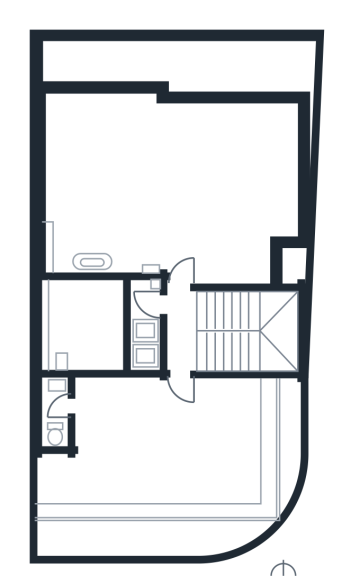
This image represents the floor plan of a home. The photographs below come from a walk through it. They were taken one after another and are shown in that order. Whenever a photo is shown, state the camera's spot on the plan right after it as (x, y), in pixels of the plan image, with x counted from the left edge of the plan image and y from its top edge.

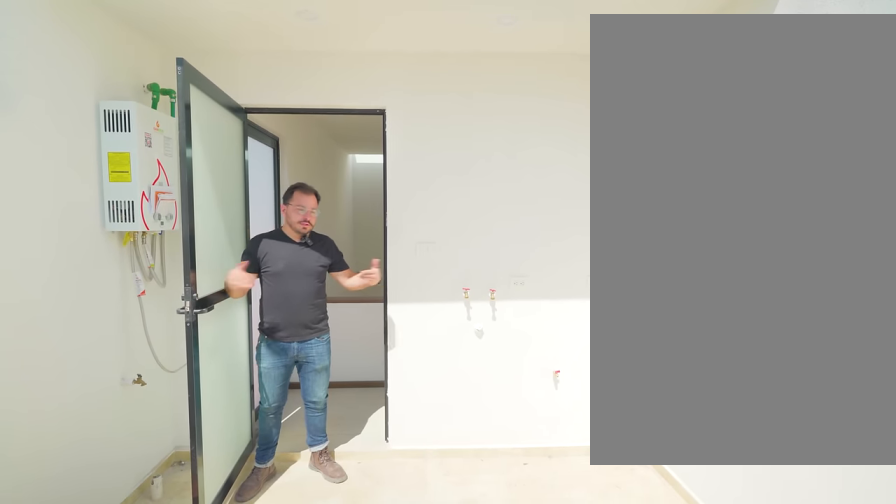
(65, 308)
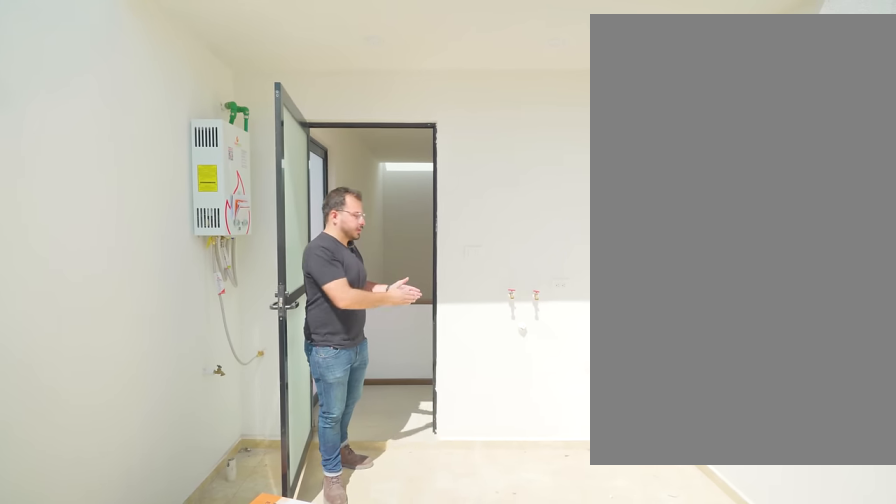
(65, 309)
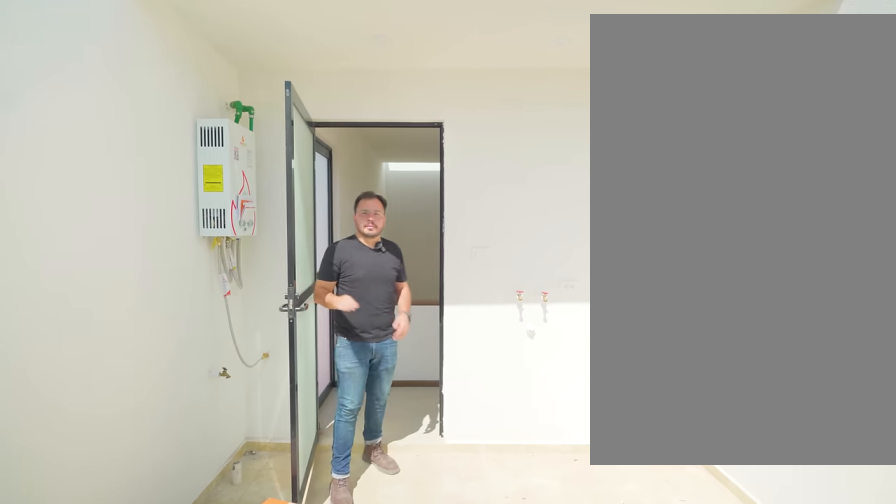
(65, 309)
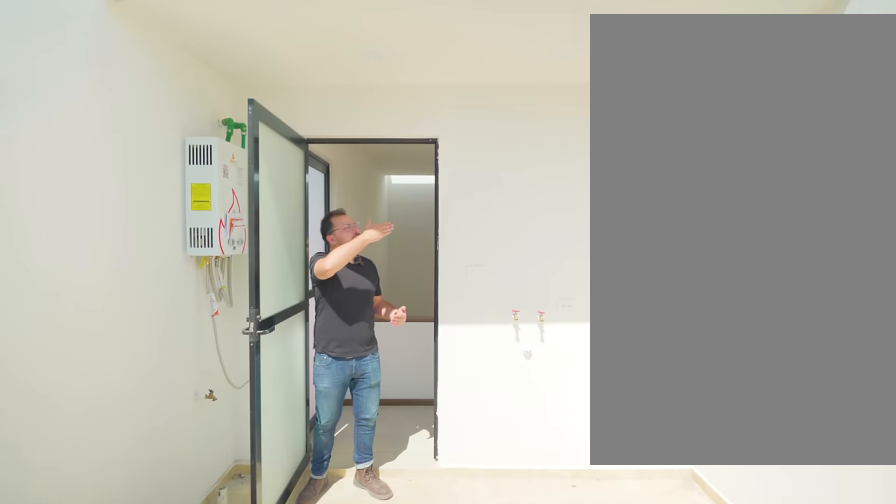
(65, 309)
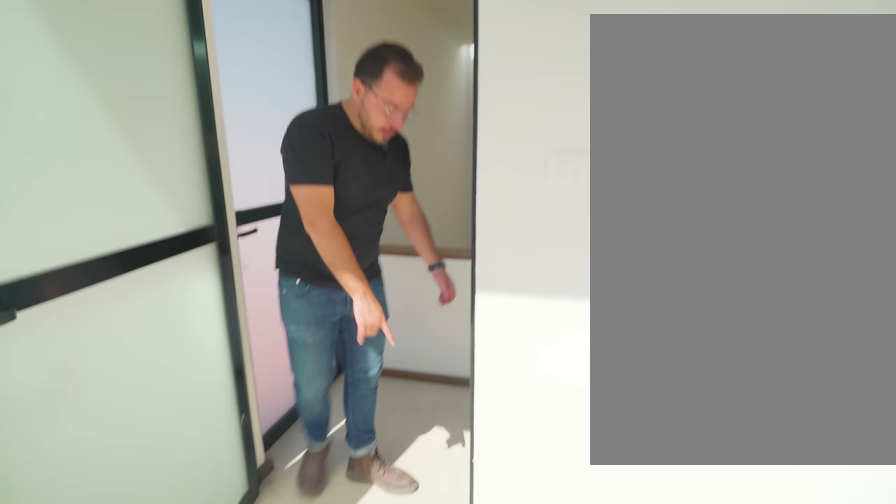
(96, 311)
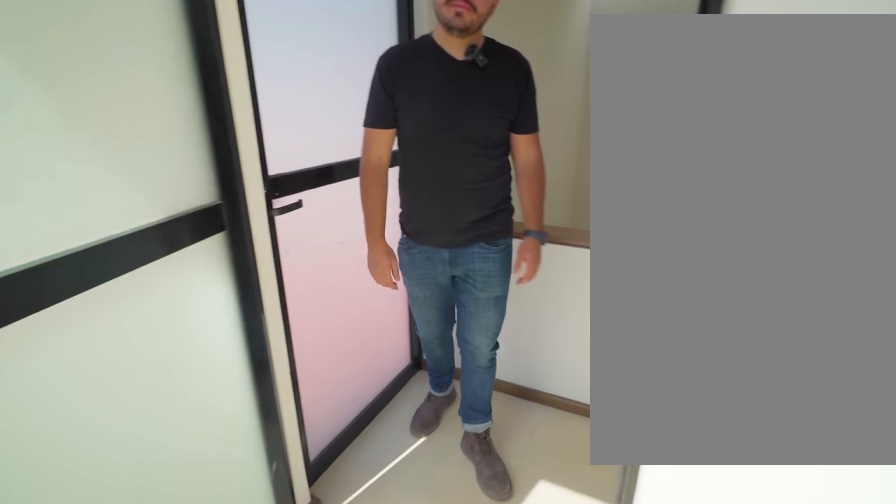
(115, 309)
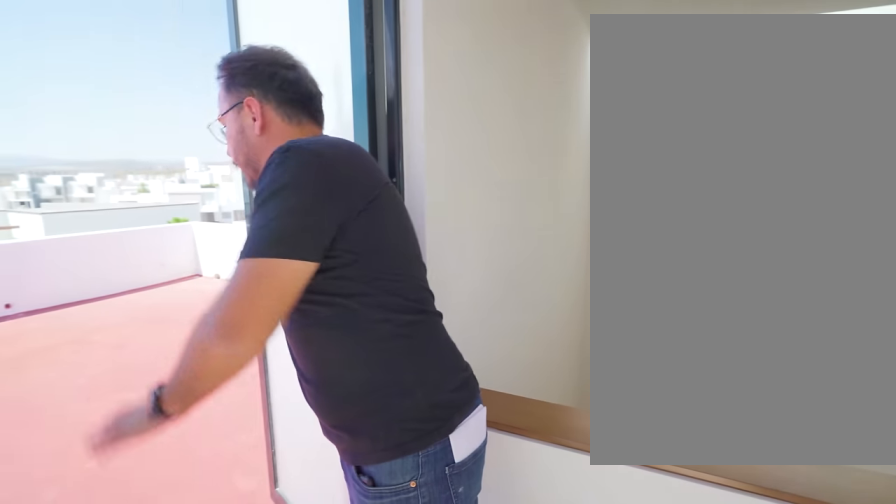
(176, 306)
